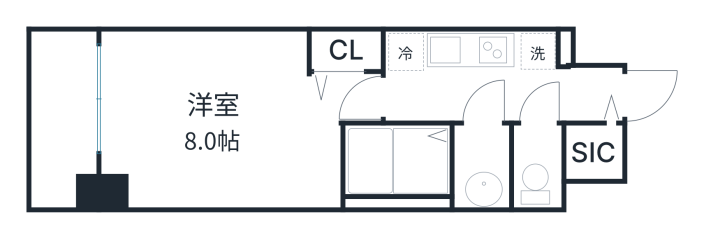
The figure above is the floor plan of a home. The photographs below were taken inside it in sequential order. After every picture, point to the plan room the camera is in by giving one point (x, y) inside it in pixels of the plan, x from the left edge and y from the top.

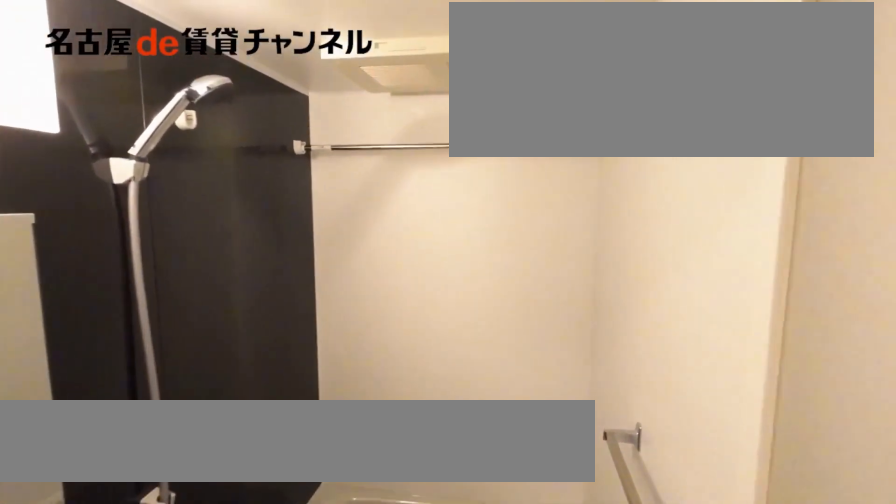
(399, 160)
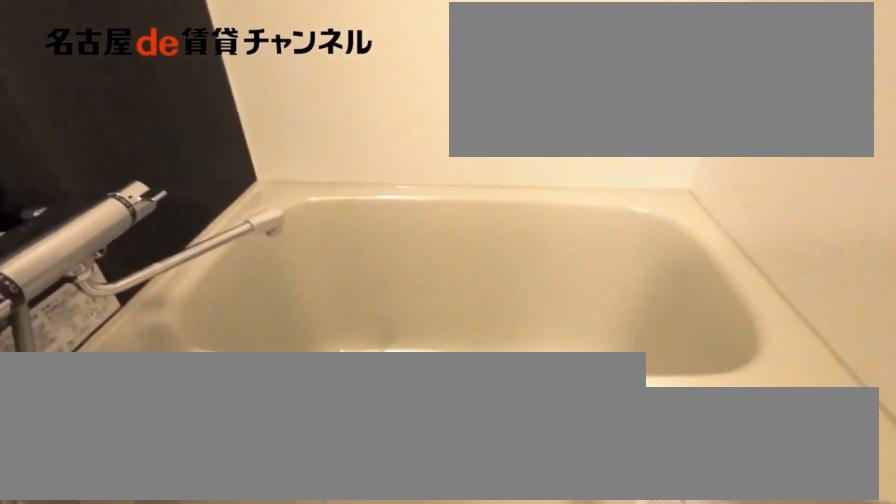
(399, 160)
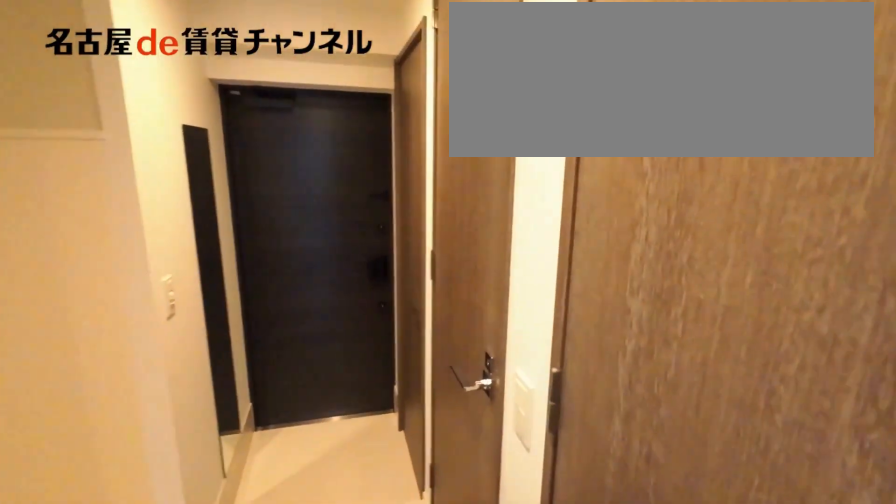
(475, 96)
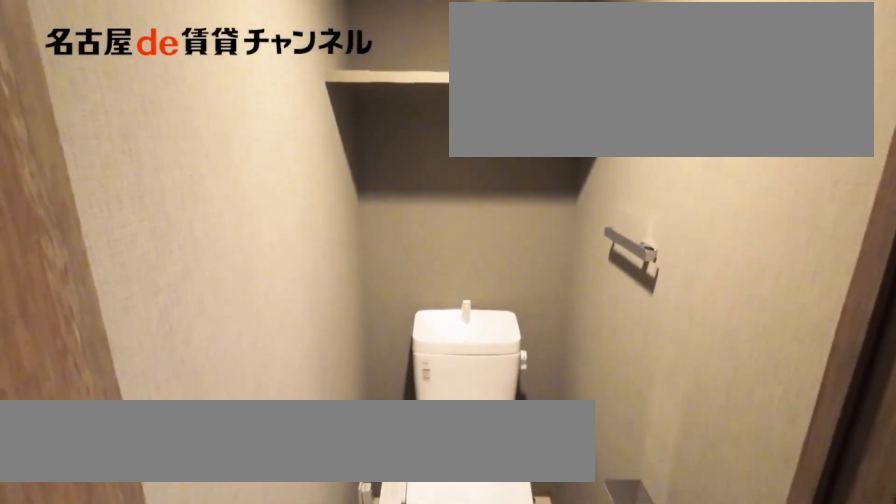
(536, 166)
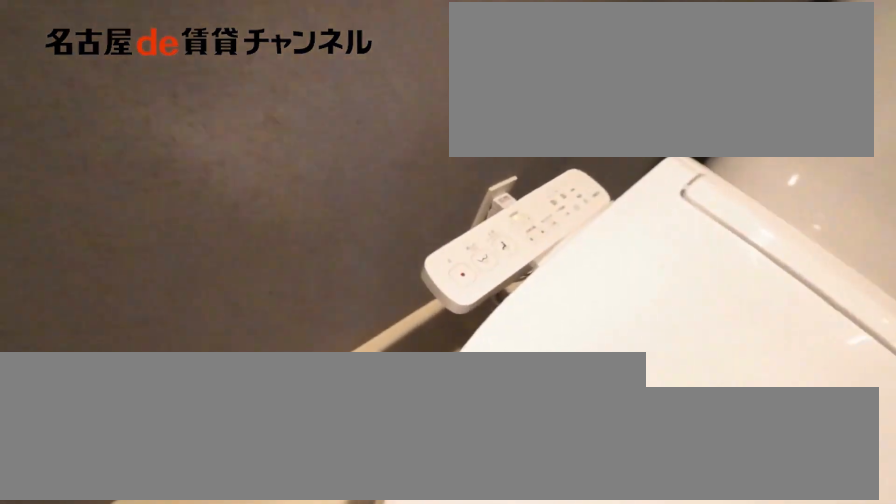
(536, 166)
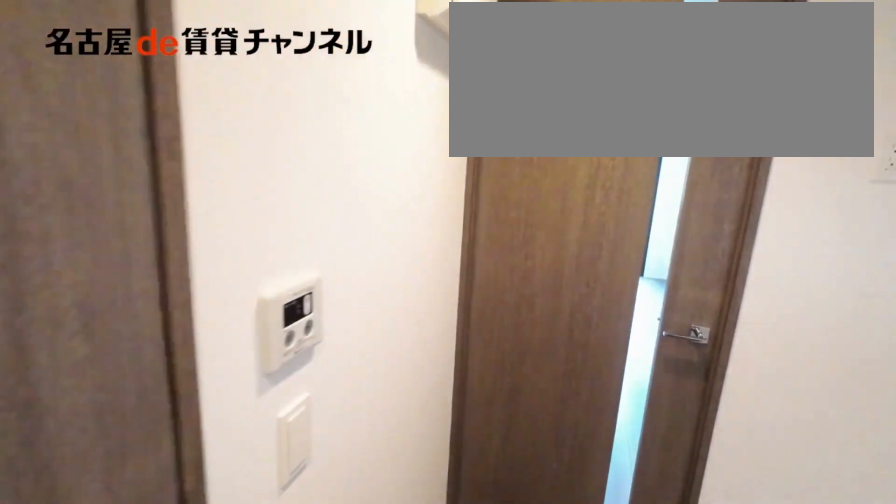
(474, 98)
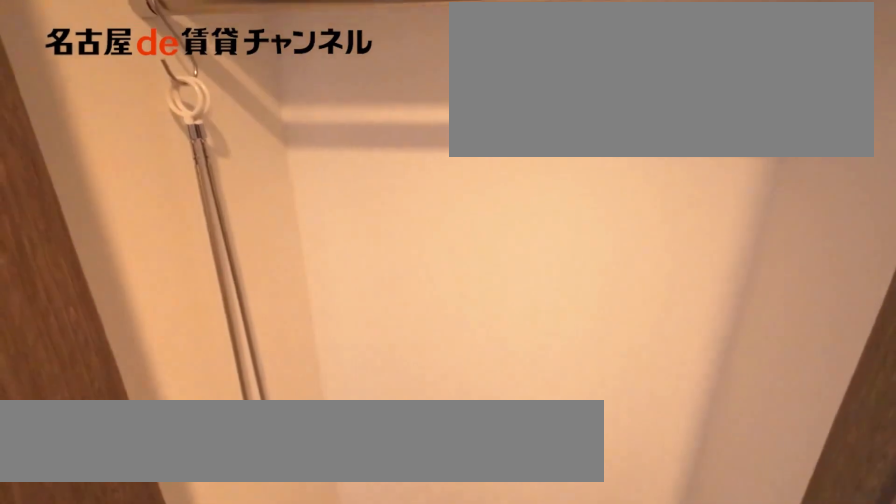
(346, 52)
